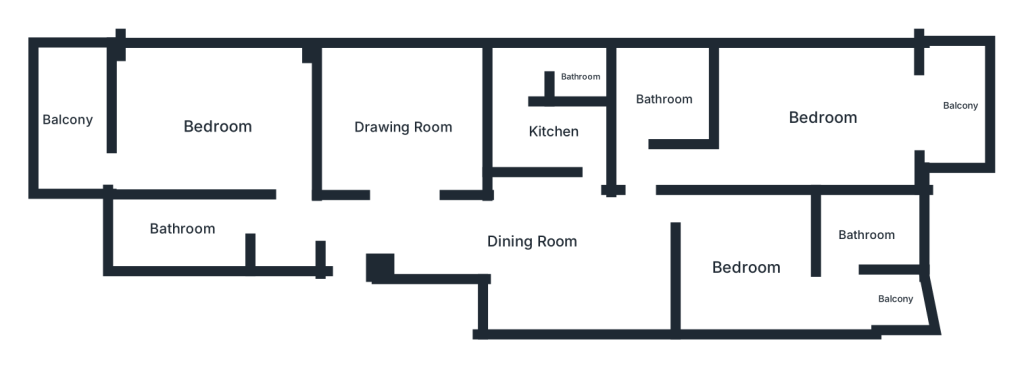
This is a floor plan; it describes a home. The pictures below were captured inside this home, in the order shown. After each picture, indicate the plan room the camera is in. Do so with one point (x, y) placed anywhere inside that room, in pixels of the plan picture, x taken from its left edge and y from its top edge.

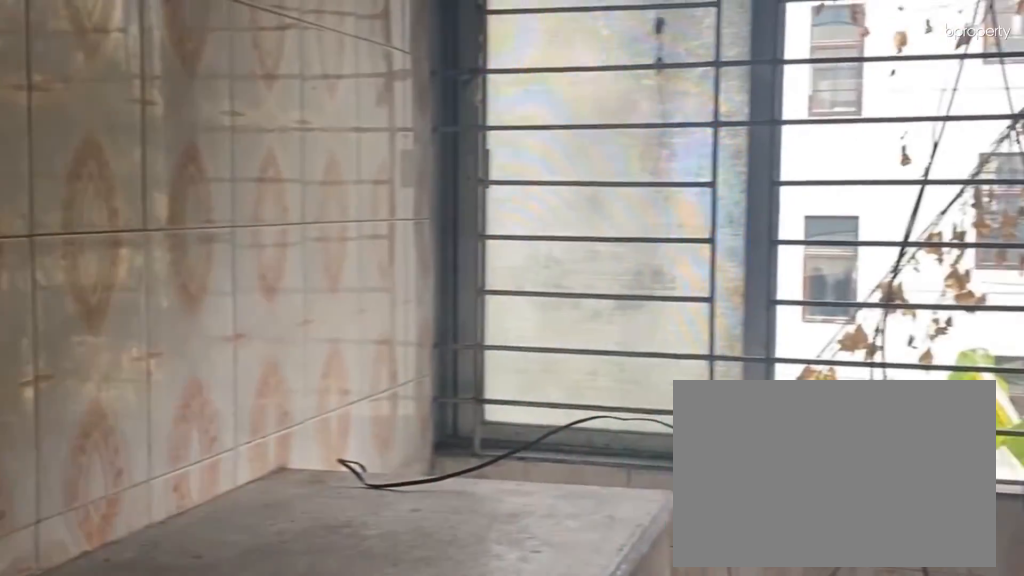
(553, 131)
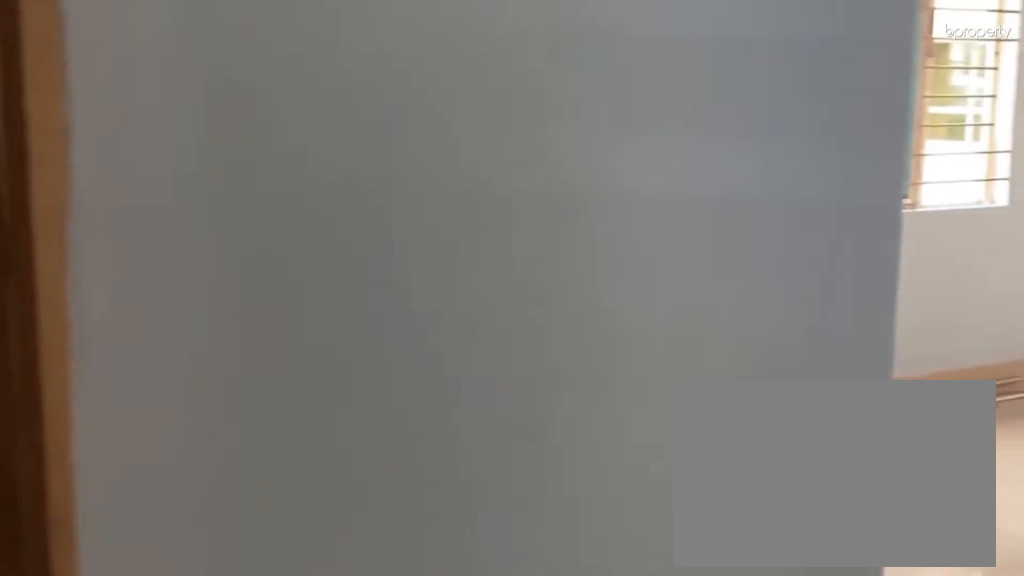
(821, 117)
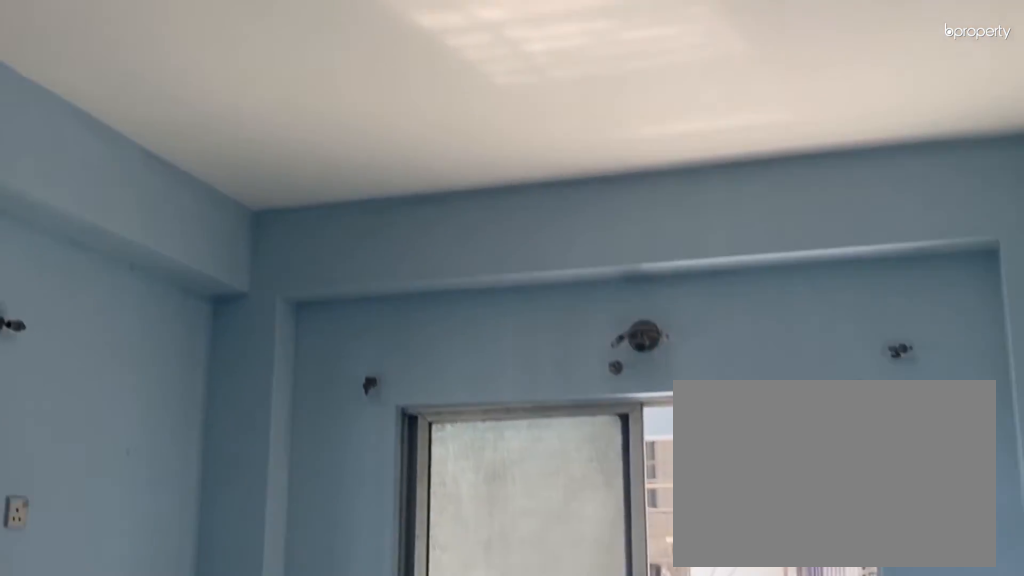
(821, 117)
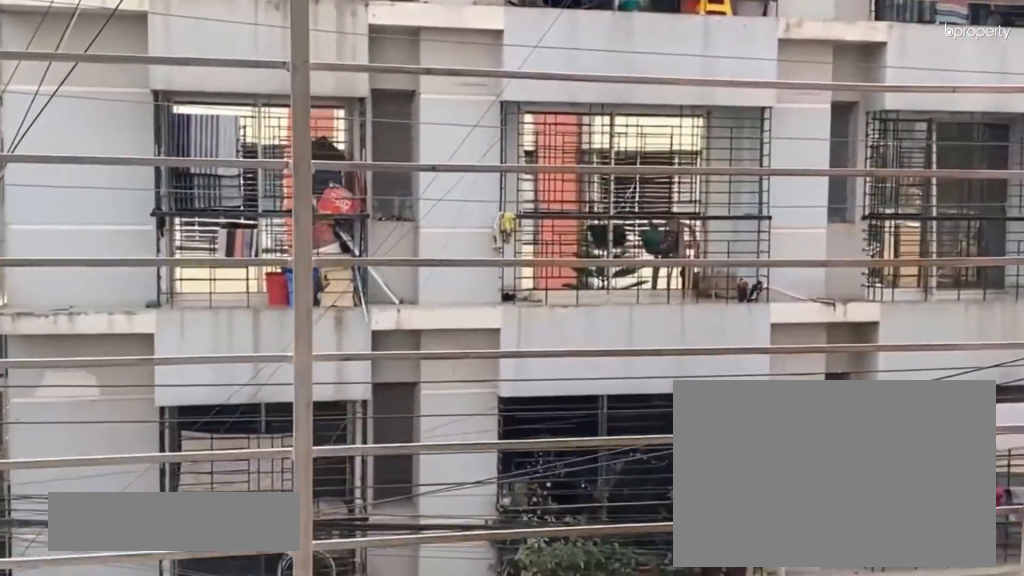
(958, 103)
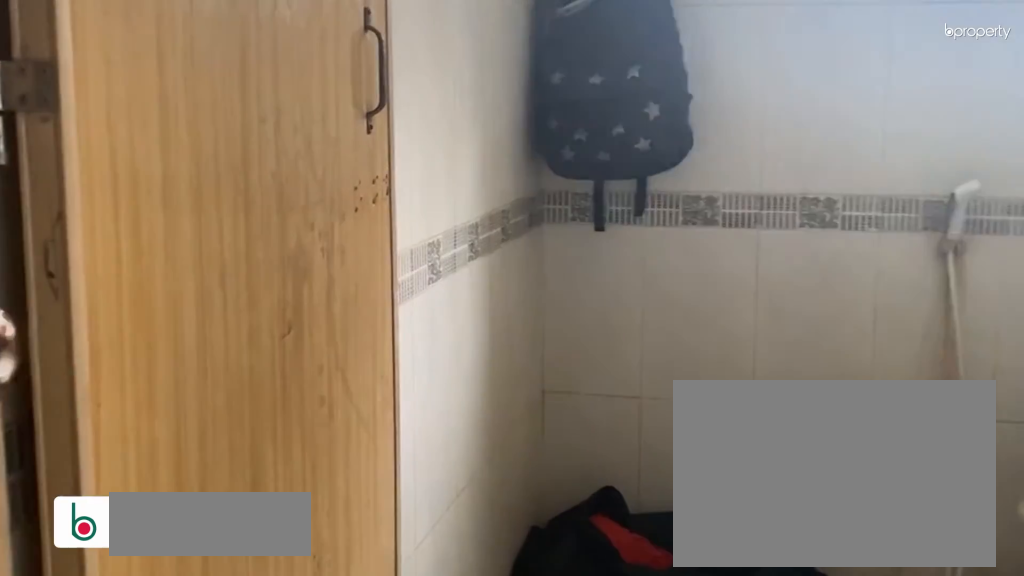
(665, 99)
